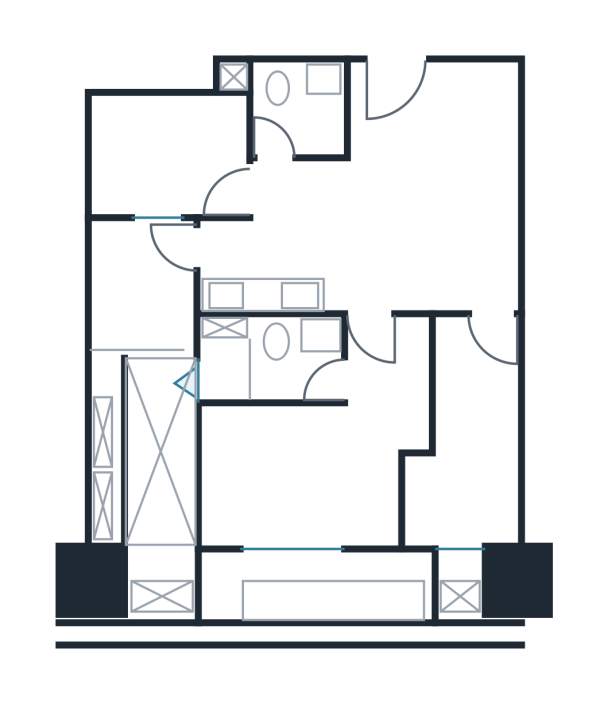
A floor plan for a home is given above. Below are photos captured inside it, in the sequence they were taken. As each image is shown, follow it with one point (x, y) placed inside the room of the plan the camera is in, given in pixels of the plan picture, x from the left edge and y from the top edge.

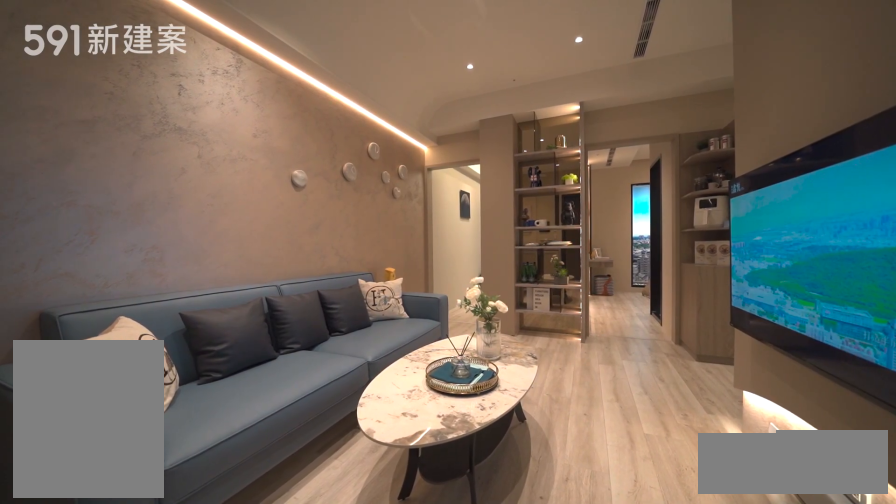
(433, 167)
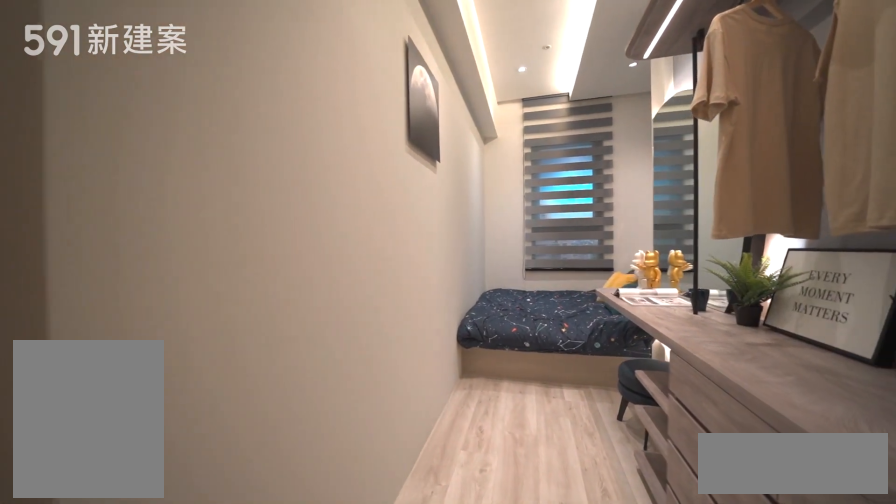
(469, 439)
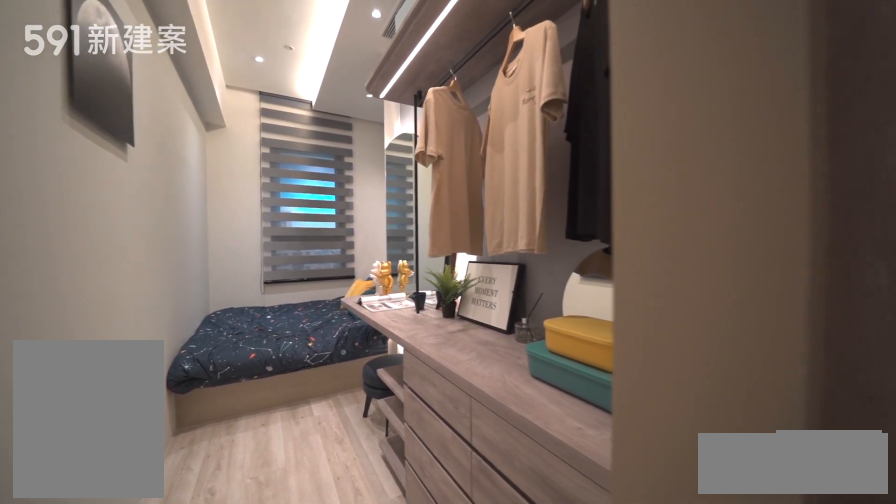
(469, 439)
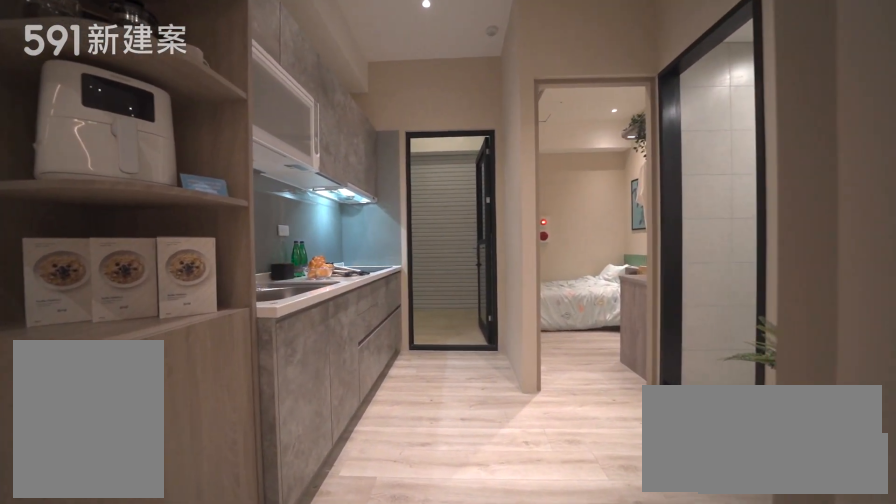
(280, 245)
